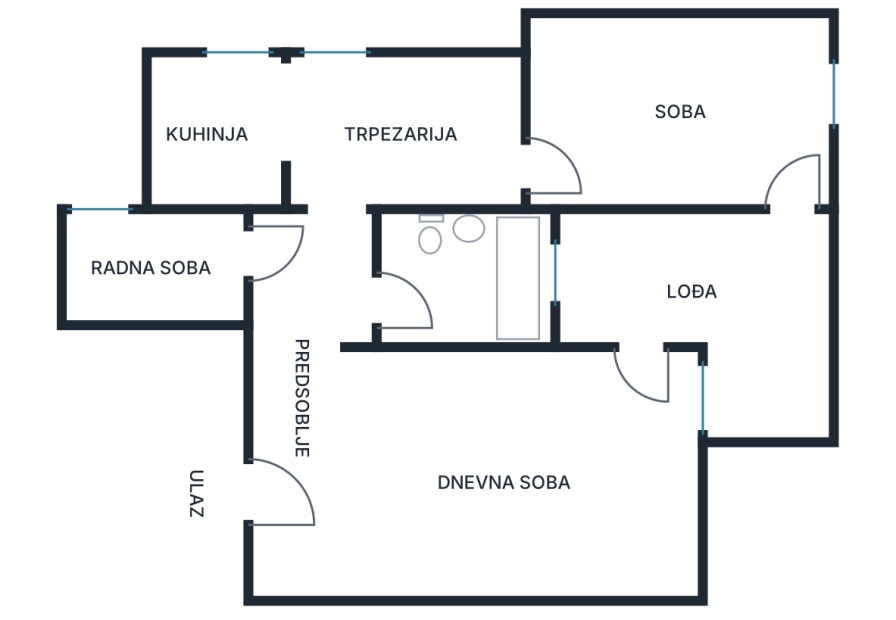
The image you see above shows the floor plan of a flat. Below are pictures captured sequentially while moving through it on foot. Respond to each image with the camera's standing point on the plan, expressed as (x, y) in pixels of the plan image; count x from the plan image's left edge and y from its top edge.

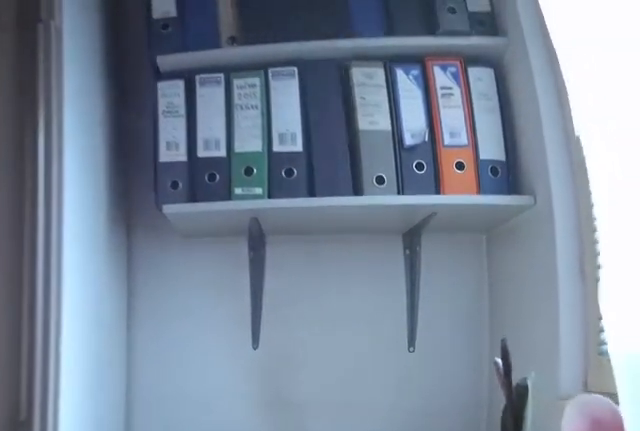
(152, 256)
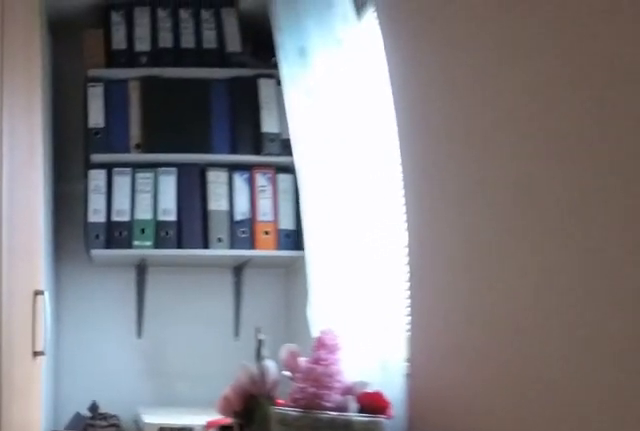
(223, 255)
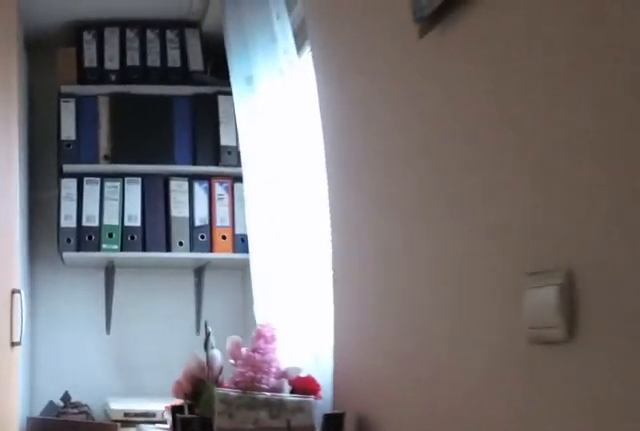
(235, 254)
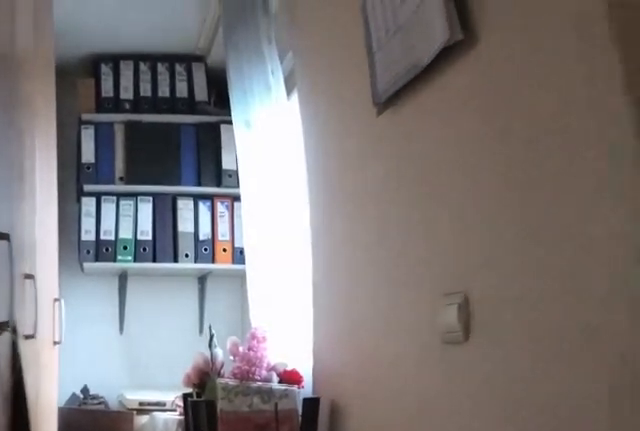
(258, 255)
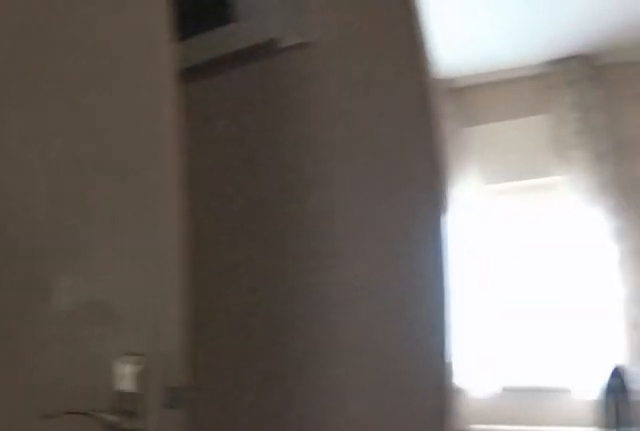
(301, 286)
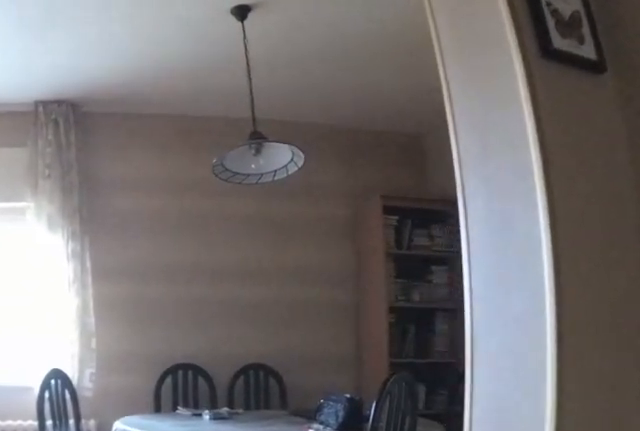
(327, 281)
